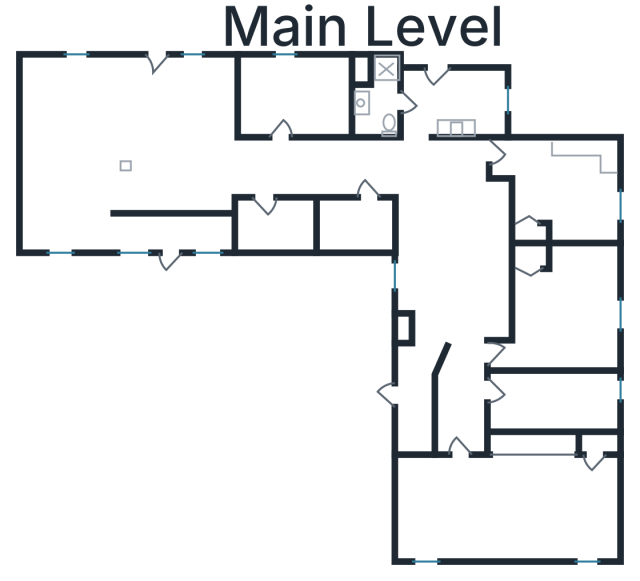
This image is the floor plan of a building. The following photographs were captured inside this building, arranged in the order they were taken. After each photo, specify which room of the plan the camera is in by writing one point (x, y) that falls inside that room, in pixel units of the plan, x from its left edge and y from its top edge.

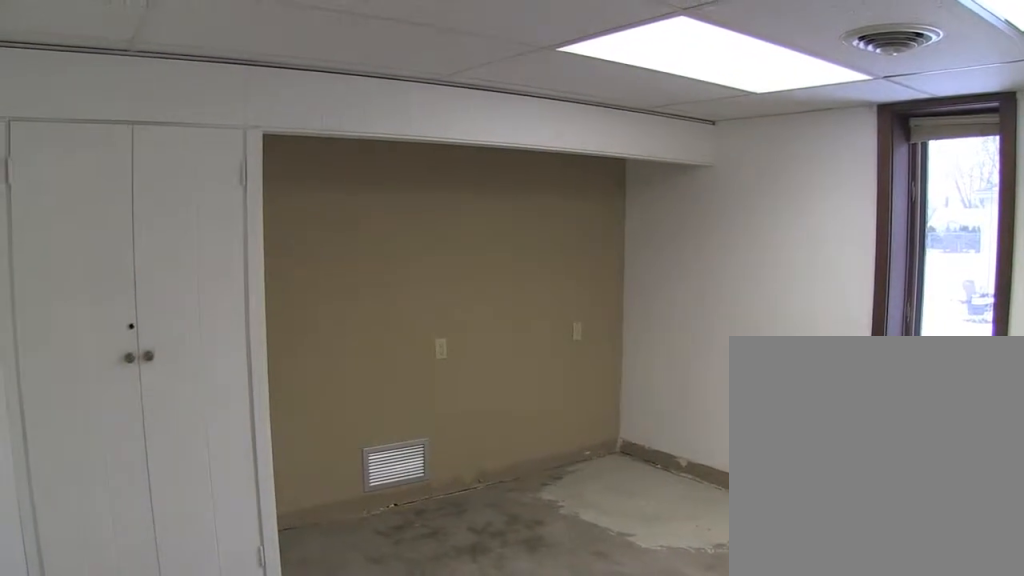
(561, 313)
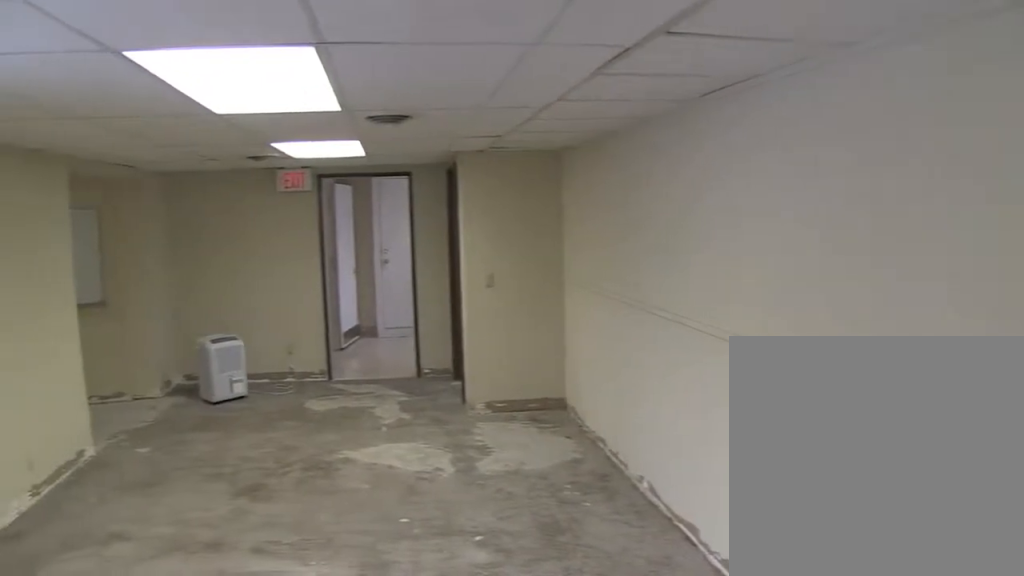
(452, 242)
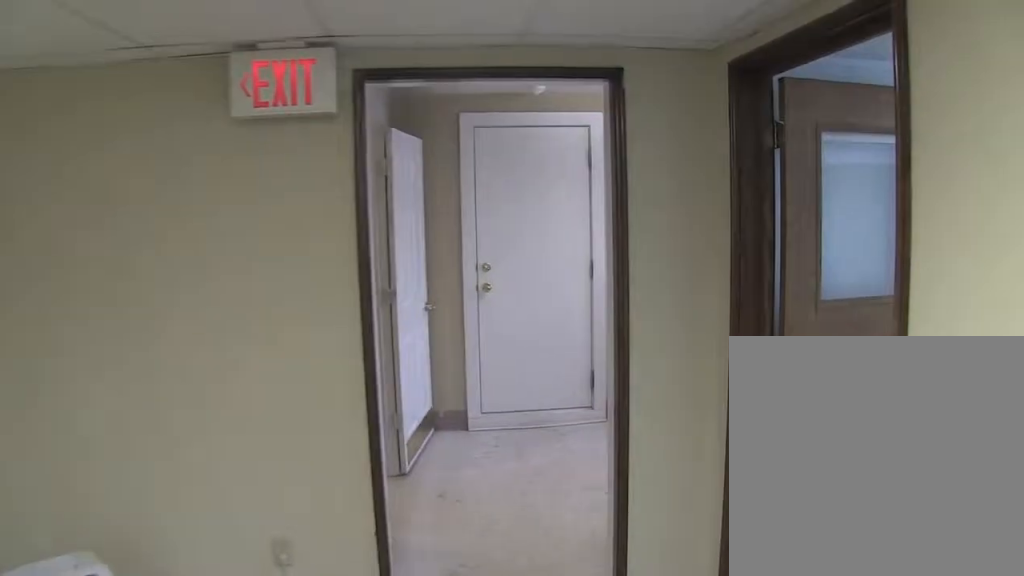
(452, 242)
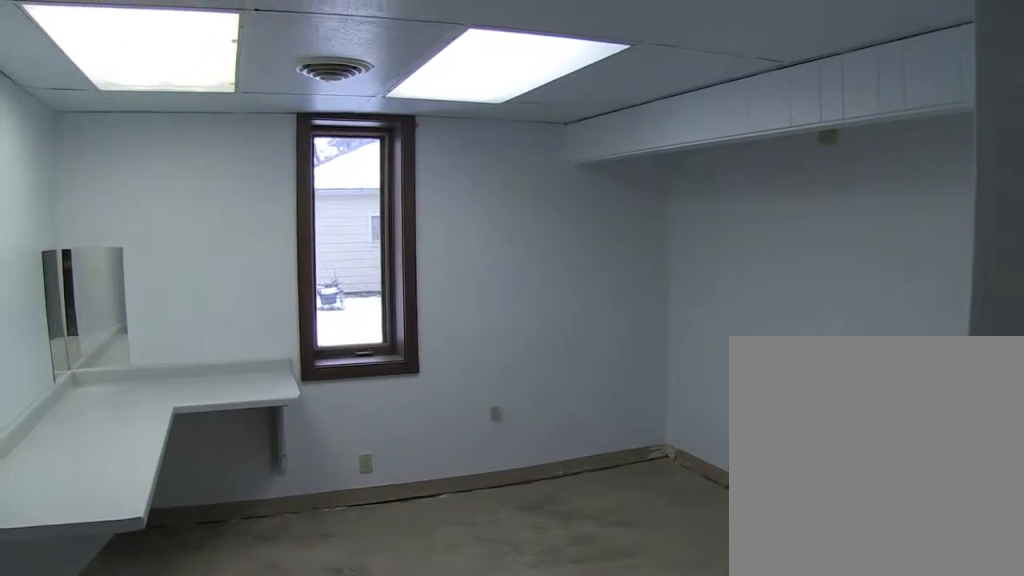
(559, 184)
